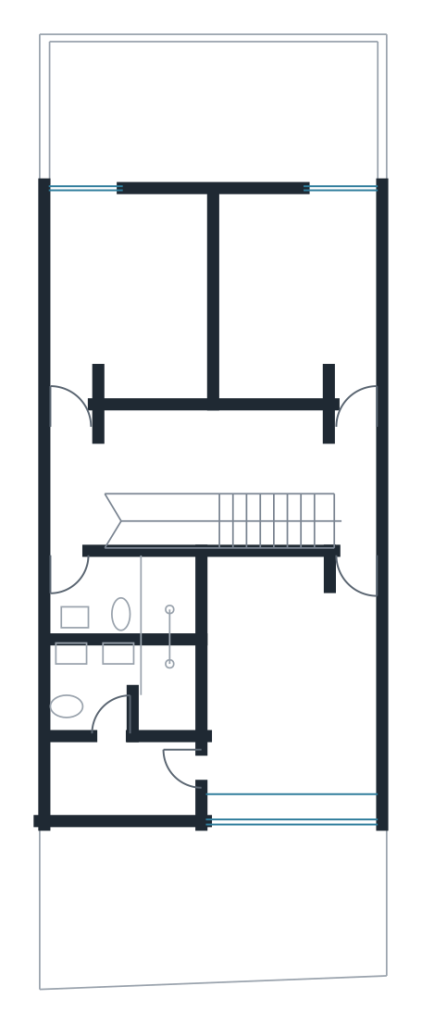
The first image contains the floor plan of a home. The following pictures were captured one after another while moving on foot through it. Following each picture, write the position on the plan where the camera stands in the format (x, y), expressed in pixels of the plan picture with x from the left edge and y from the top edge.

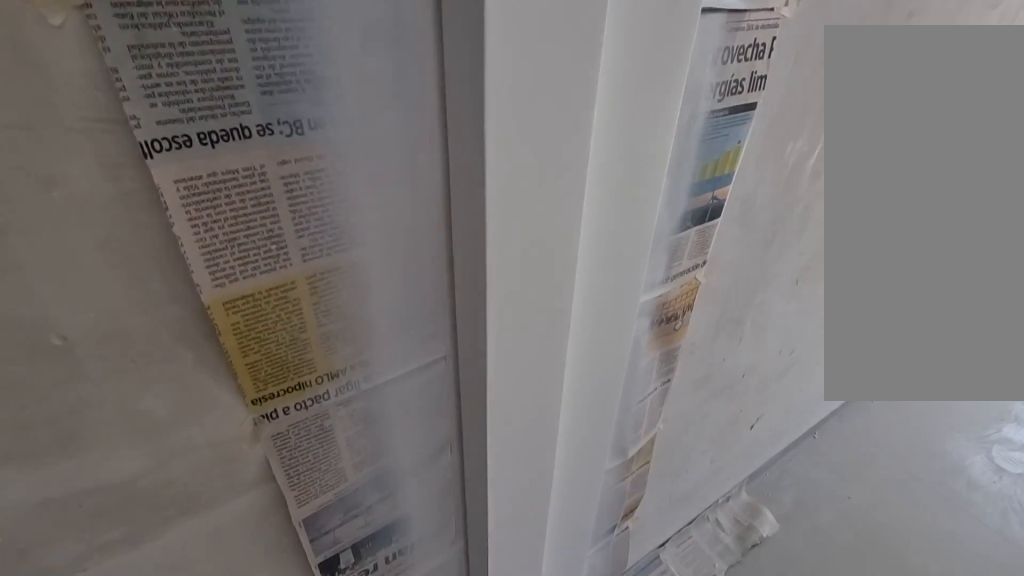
(69, 452)
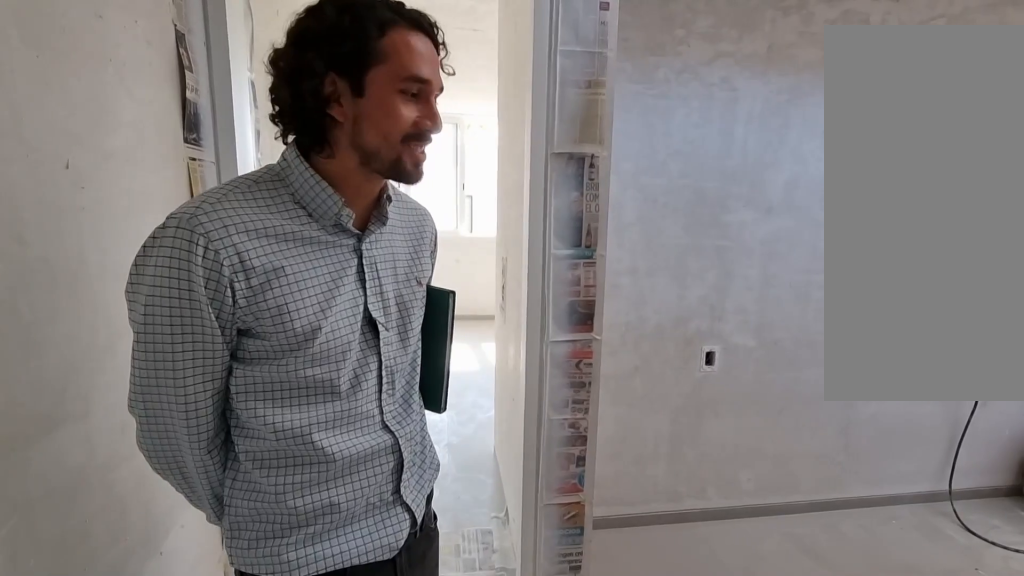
(79, 526)
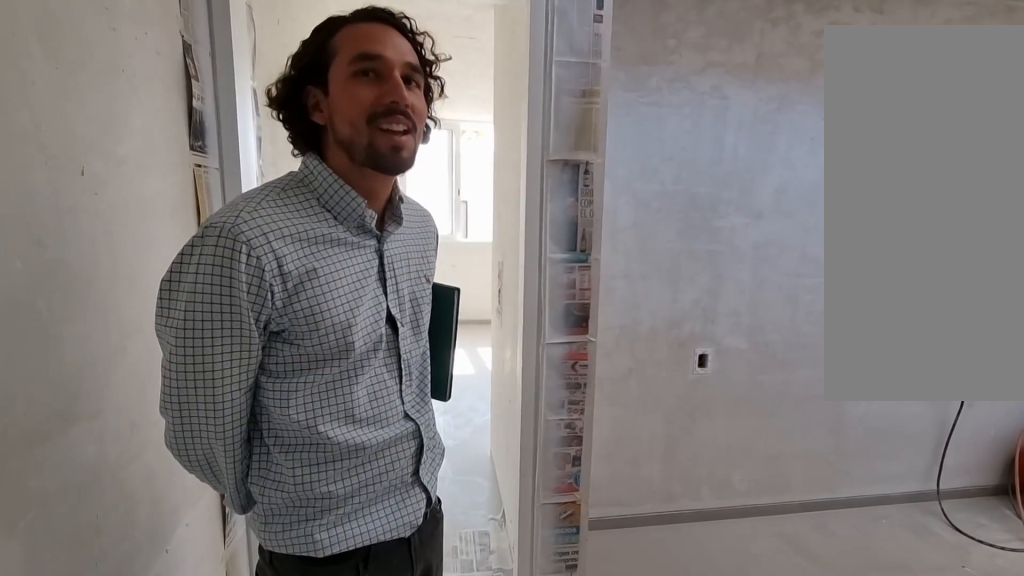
(78, 527)
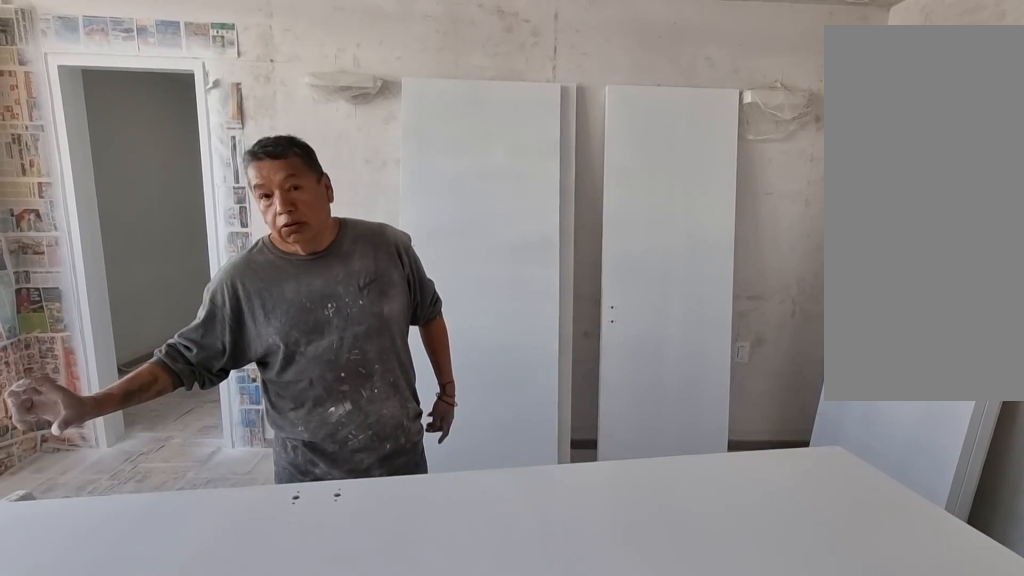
(347, 614)
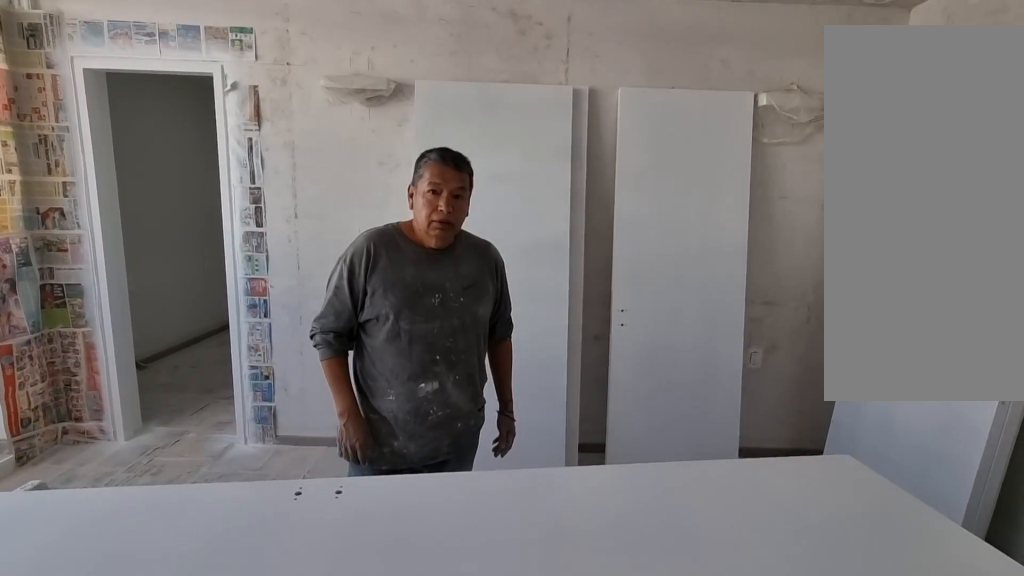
(341, 653)
